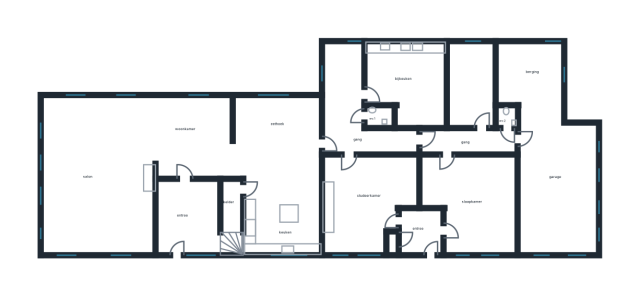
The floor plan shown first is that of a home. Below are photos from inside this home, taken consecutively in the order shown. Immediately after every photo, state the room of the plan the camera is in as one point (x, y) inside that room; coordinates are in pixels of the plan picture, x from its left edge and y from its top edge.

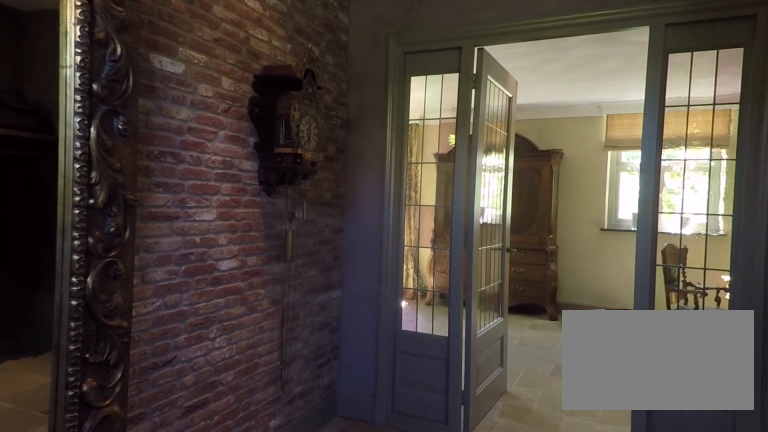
(189, 217)
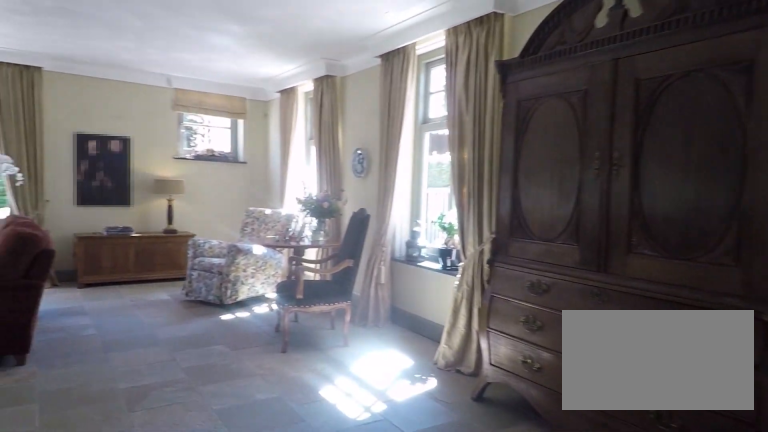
(127, 165)
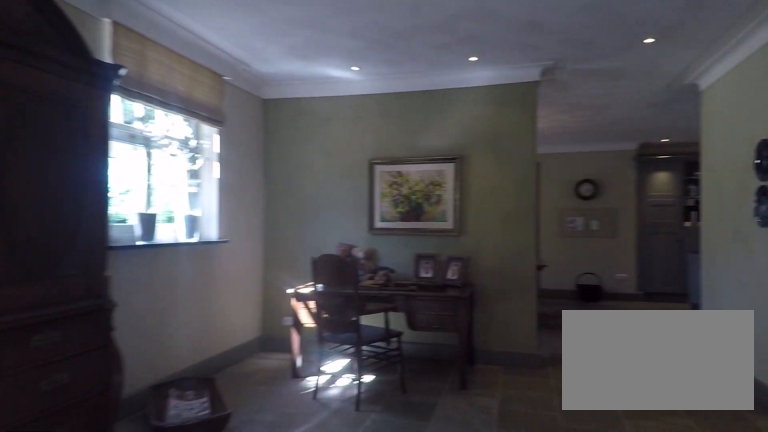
(127, 165)
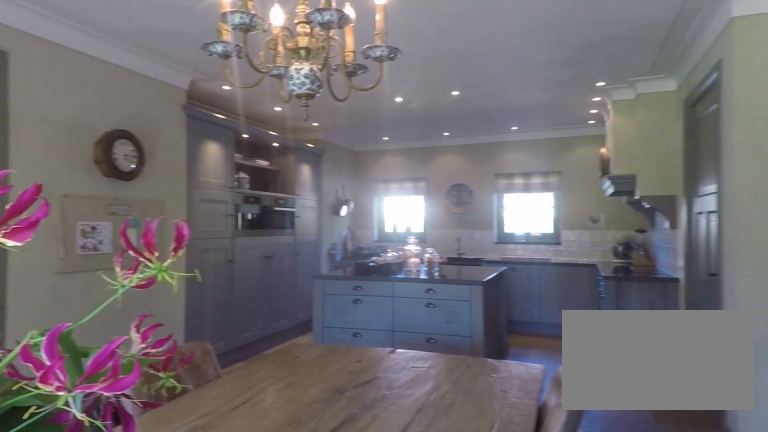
(280, 174)
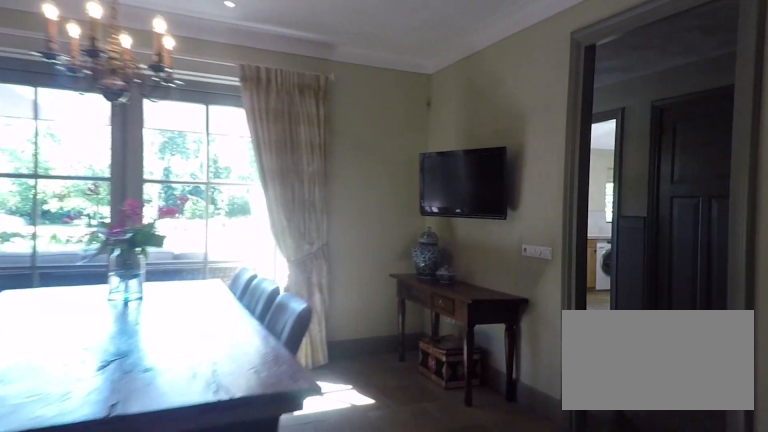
(280, 174)
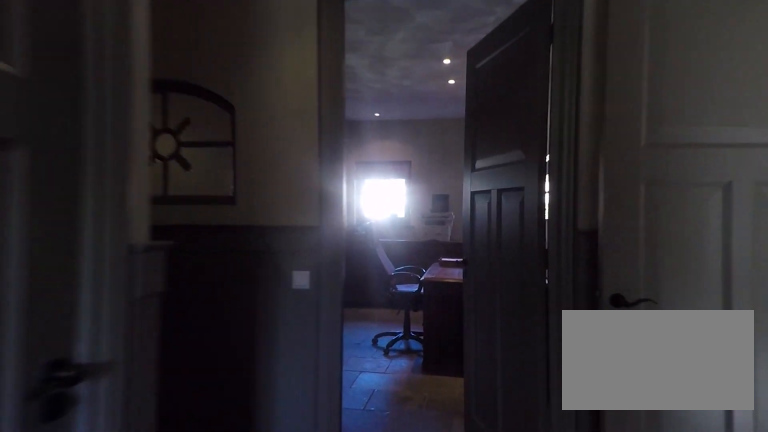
(344, 127)
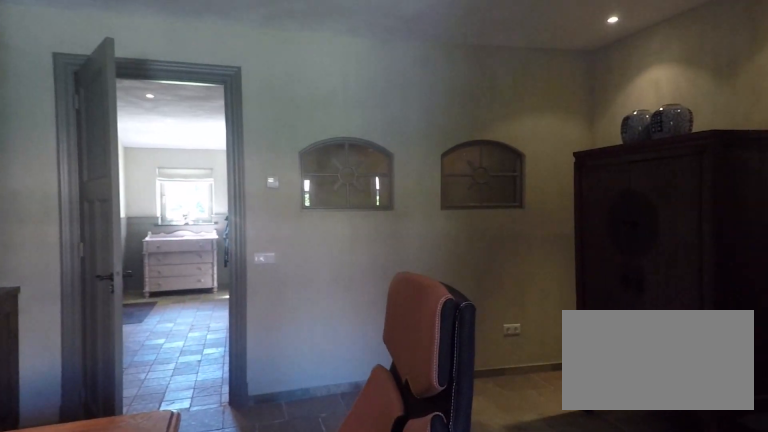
(368, 200)
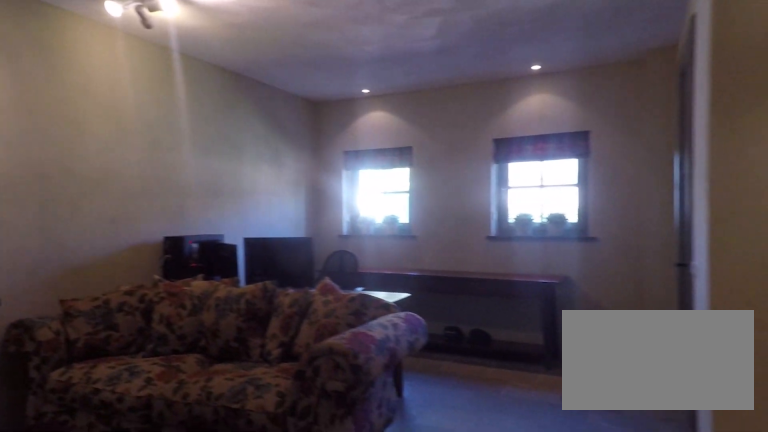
(471, 202)
